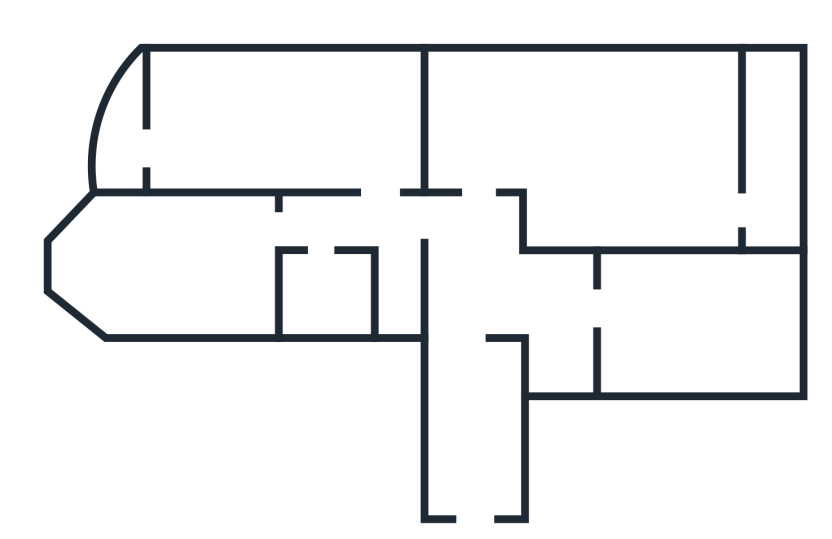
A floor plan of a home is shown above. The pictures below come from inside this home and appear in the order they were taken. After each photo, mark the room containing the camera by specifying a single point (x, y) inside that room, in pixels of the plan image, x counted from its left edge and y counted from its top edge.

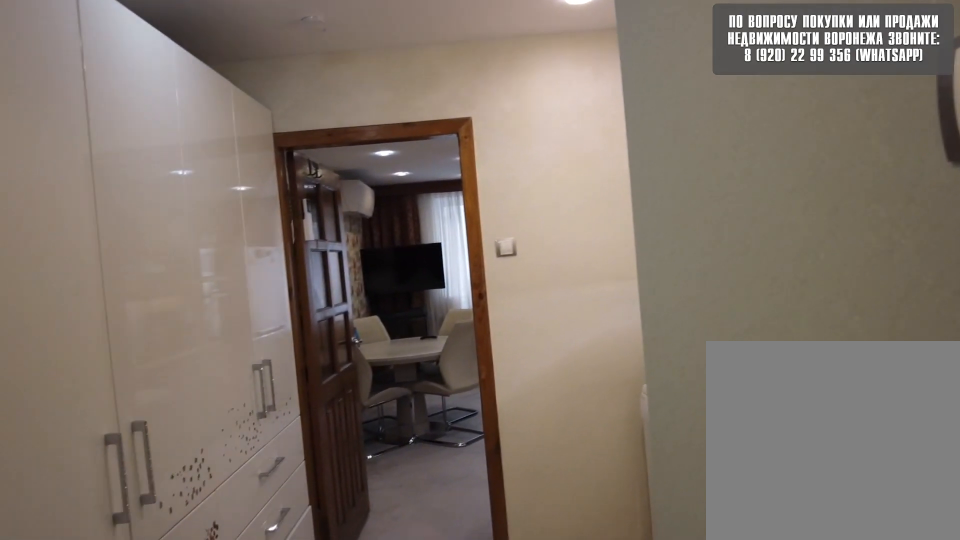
(479, 304)
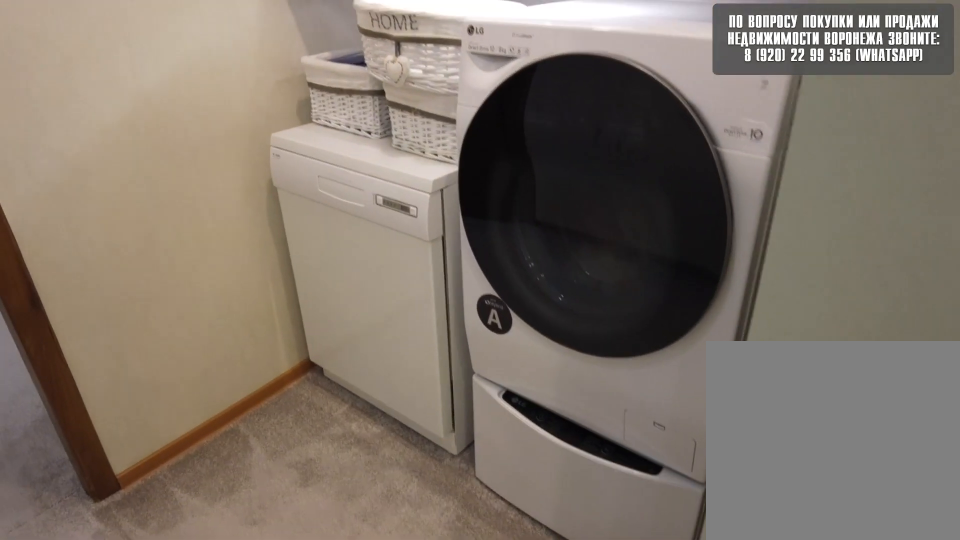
(568, 311)
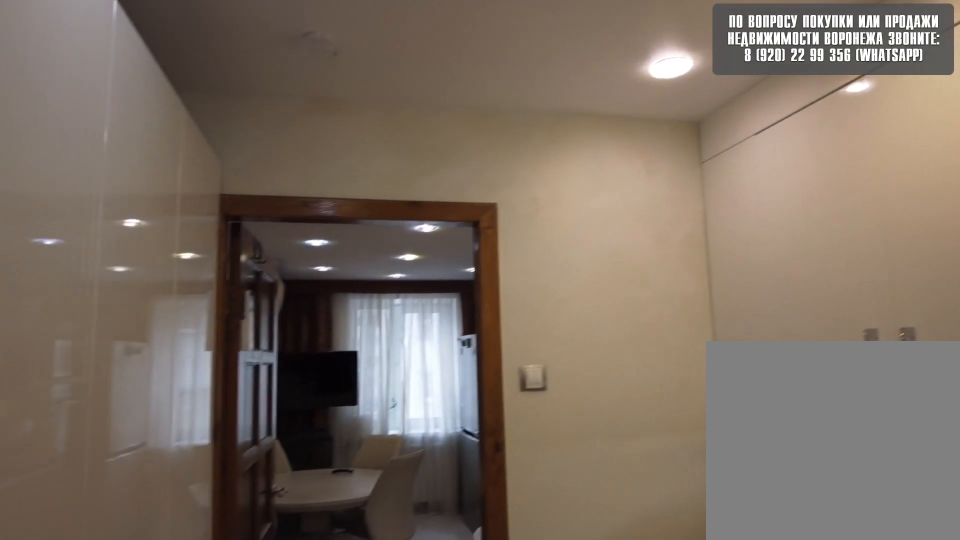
(568, 311)
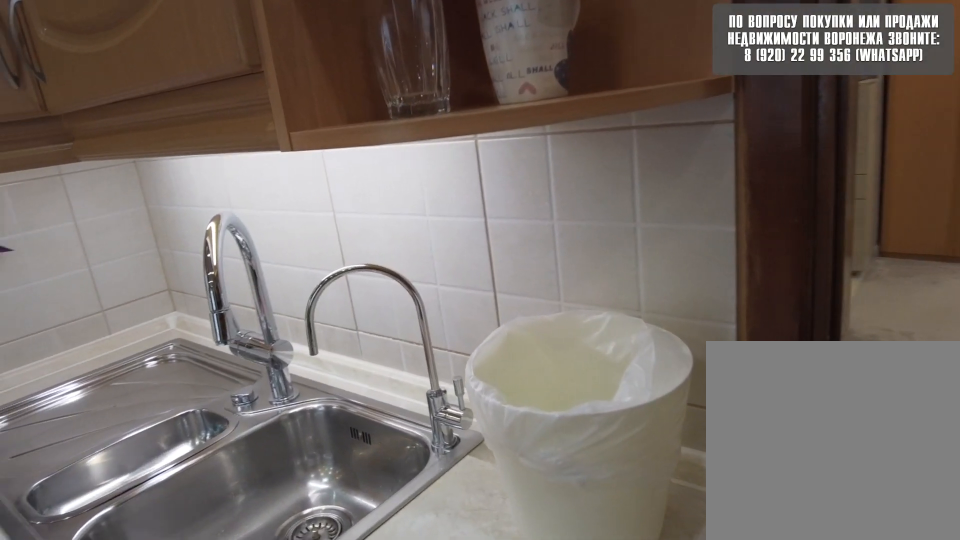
(666, 324)
